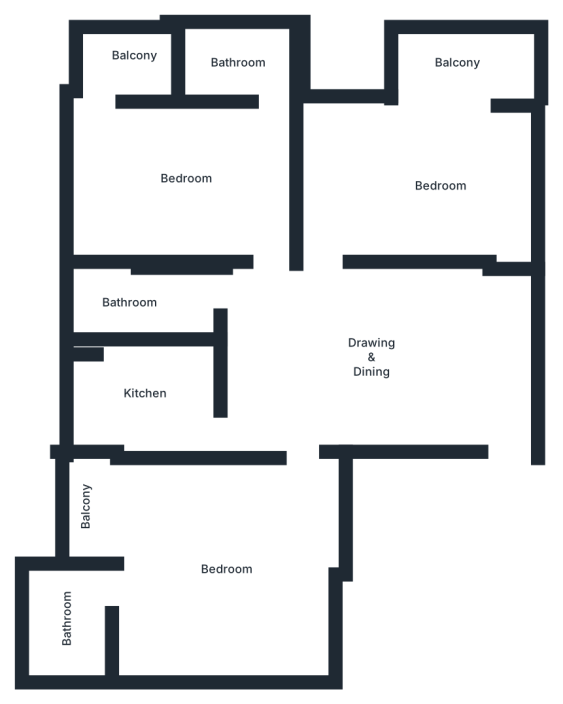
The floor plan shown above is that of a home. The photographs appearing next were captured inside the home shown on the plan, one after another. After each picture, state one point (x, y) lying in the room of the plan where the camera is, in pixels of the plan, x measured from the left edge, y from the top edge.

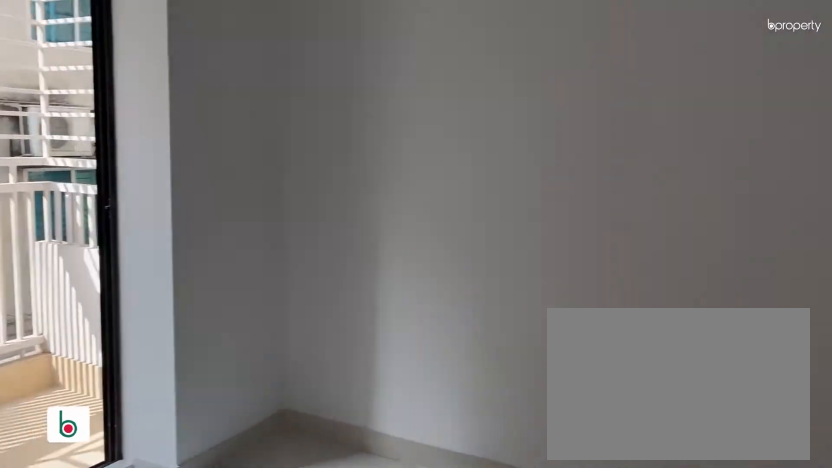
(444, 182)
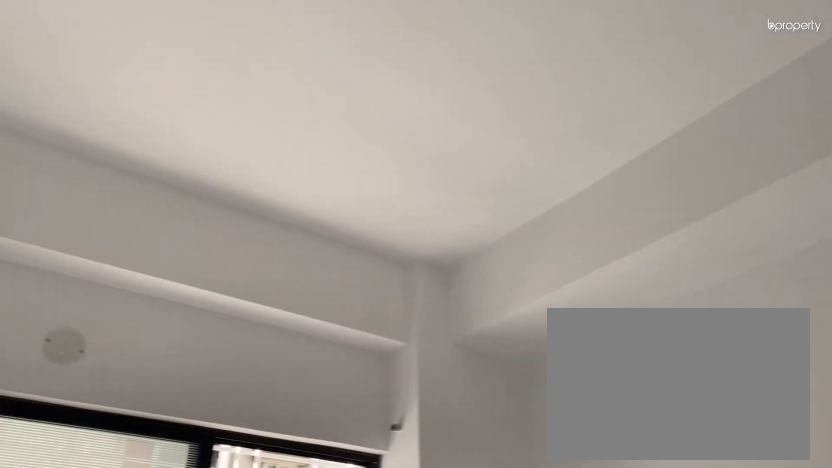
(444, 182)
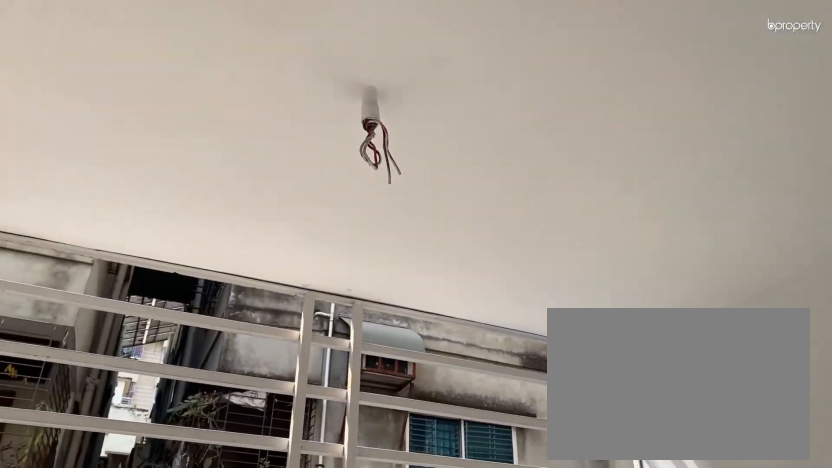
(132, 58)
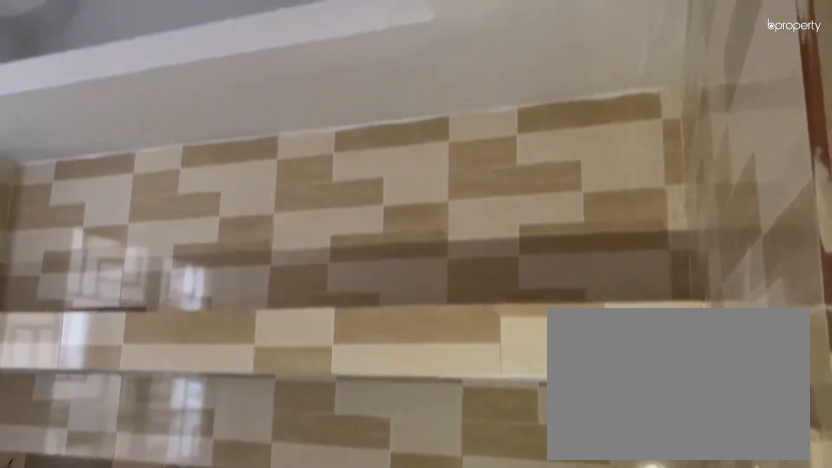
(144, 387)
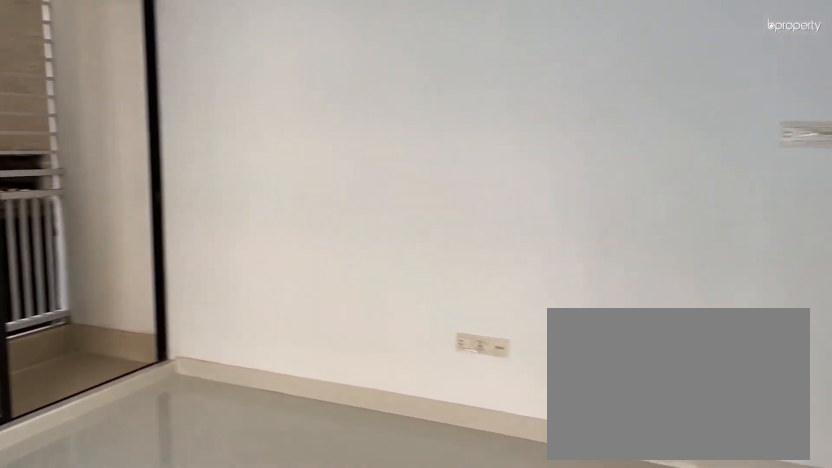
(228, 571)
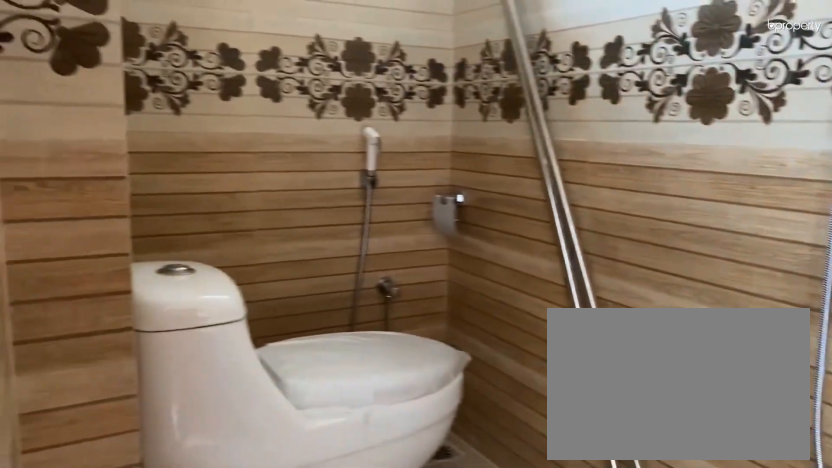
(67, 608)
